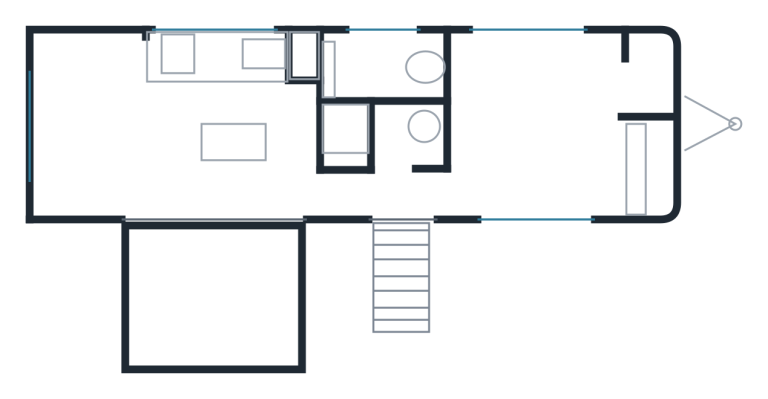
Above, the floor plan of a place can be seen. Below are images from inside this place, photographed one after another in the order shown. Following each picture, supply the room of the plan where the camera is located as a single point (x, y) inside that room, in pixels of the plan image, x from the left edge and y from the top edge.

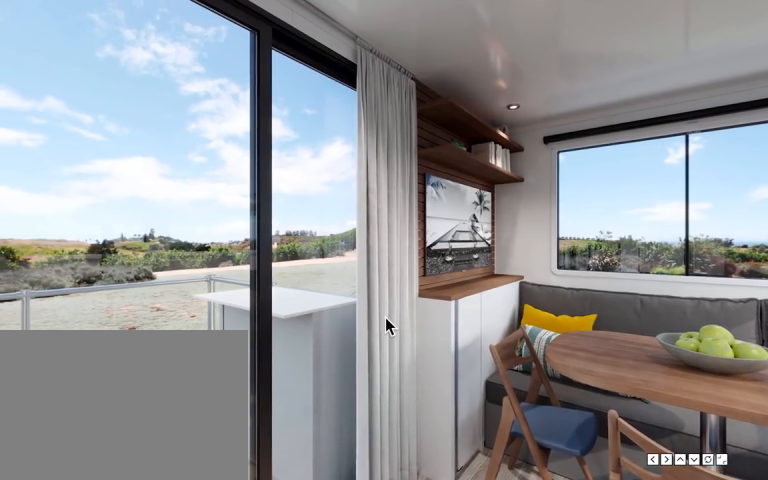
(232, 132)
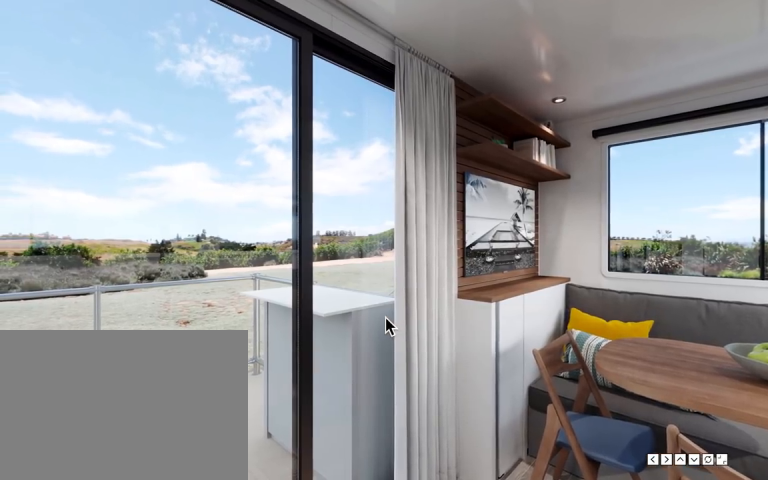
(232, 132)
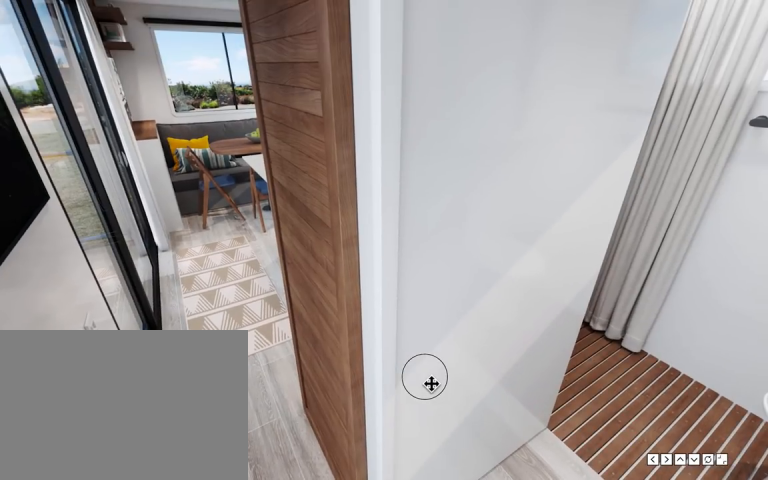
(386, 195)
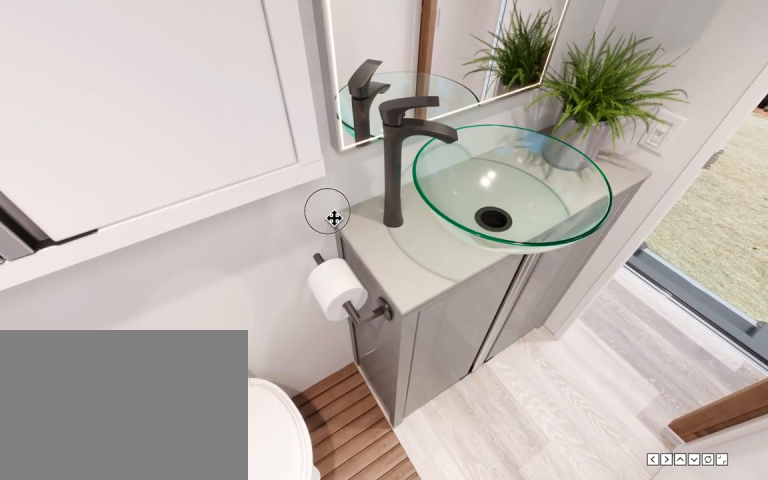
(387, 106)
